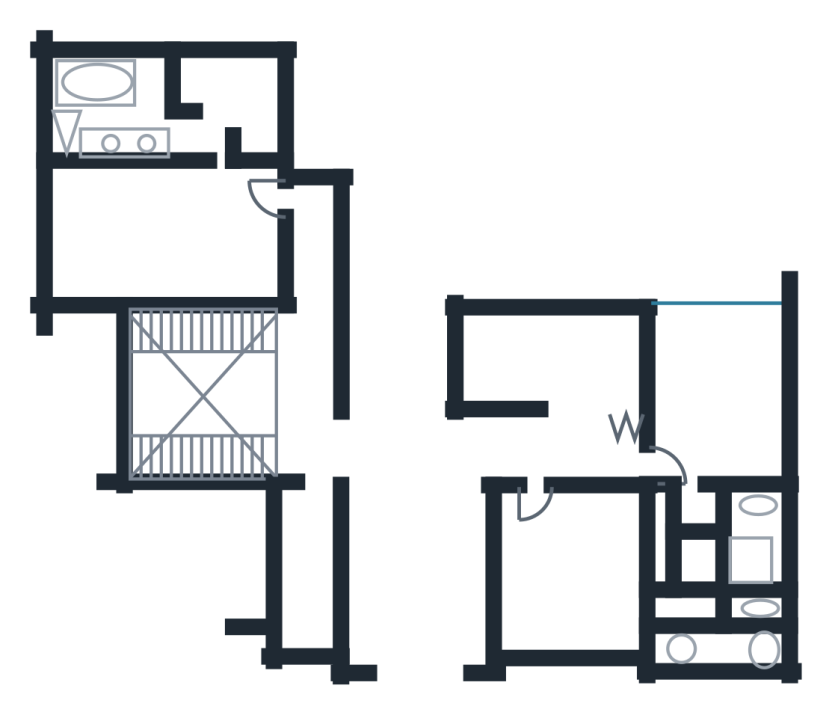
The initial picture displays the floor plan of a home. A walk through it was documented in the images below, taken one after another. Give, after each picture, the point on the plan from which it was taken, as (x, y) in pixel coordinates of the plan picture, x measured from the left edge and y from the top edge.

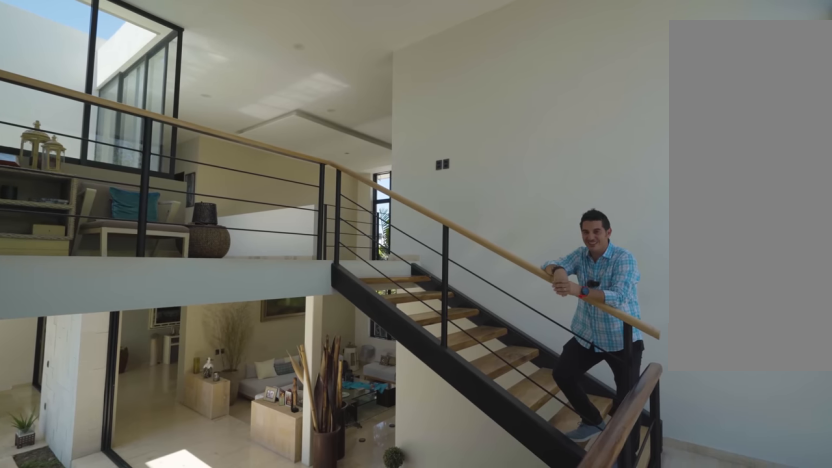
(152, 373)
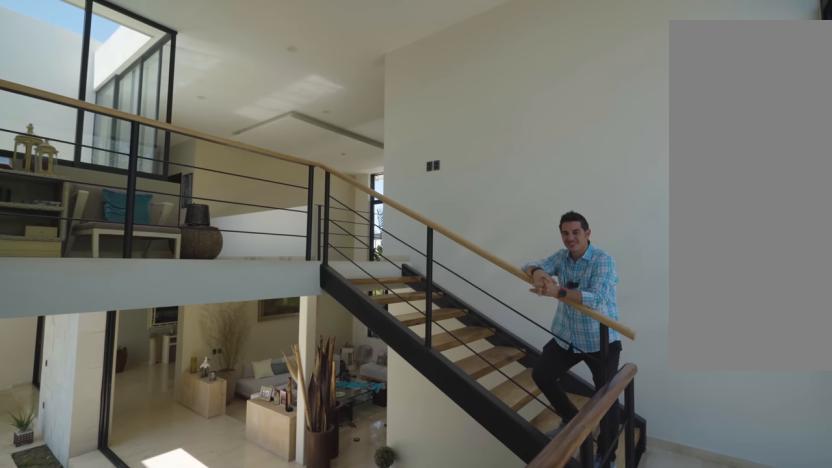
(150, 370)
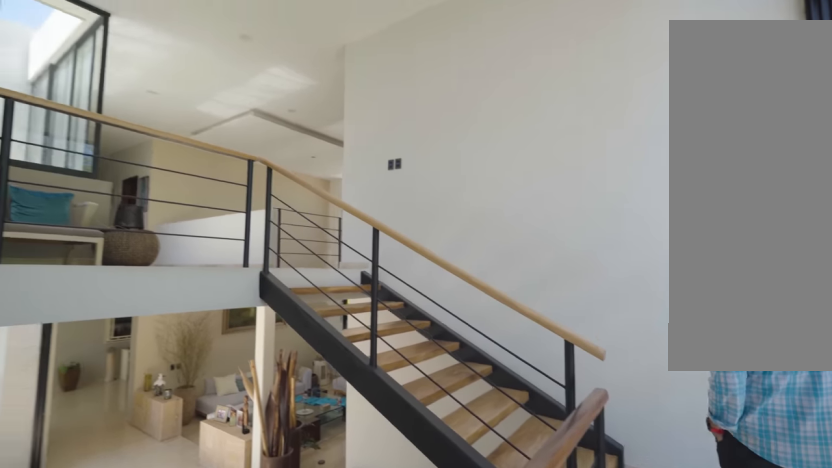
(151, 342)
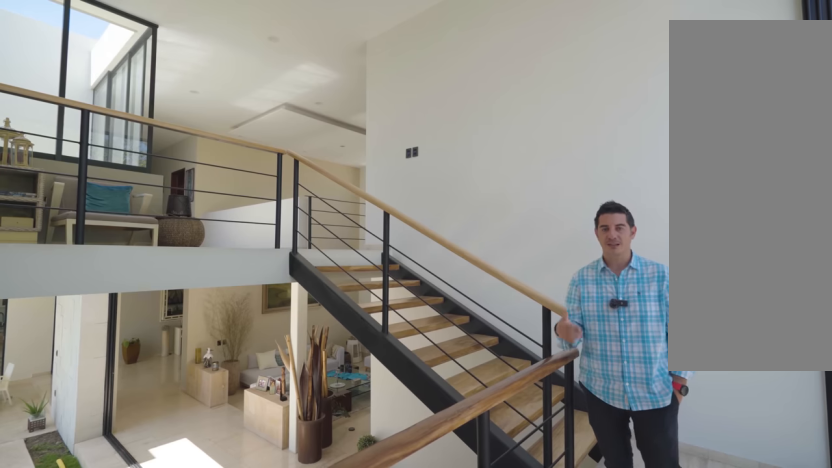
(151, 342)
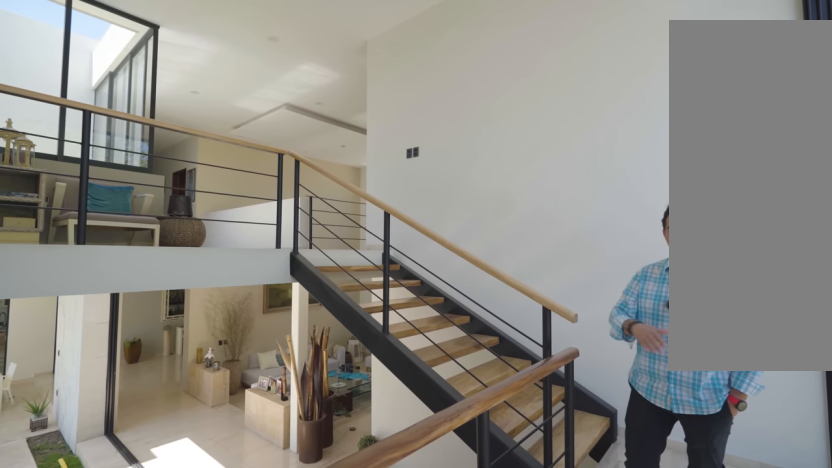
(151, 342)
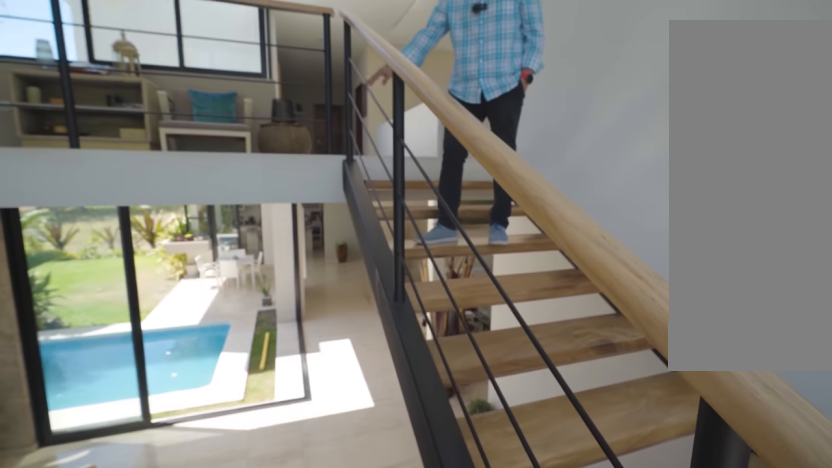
(153, 445)
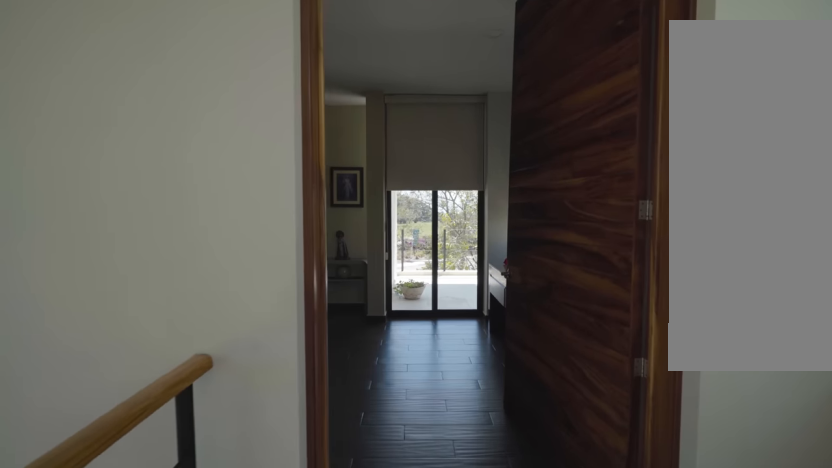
(314, 379)
